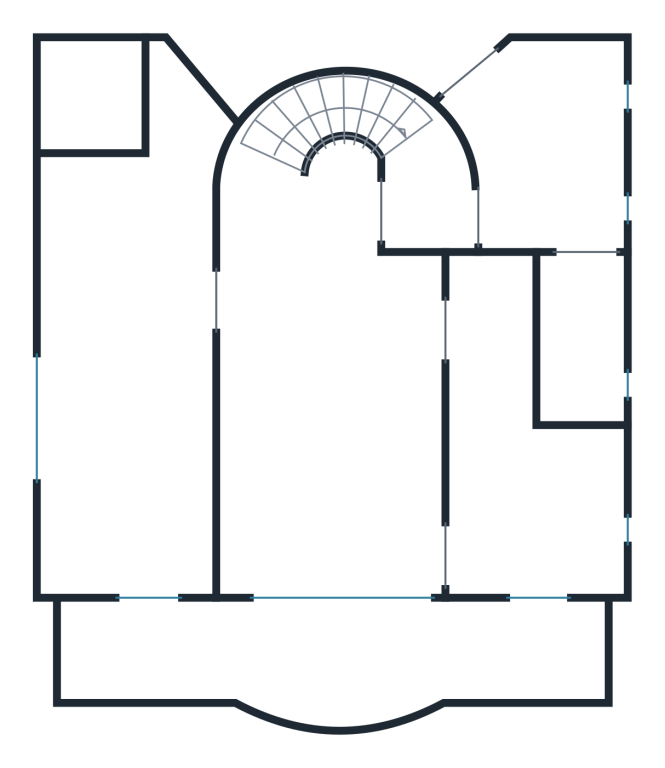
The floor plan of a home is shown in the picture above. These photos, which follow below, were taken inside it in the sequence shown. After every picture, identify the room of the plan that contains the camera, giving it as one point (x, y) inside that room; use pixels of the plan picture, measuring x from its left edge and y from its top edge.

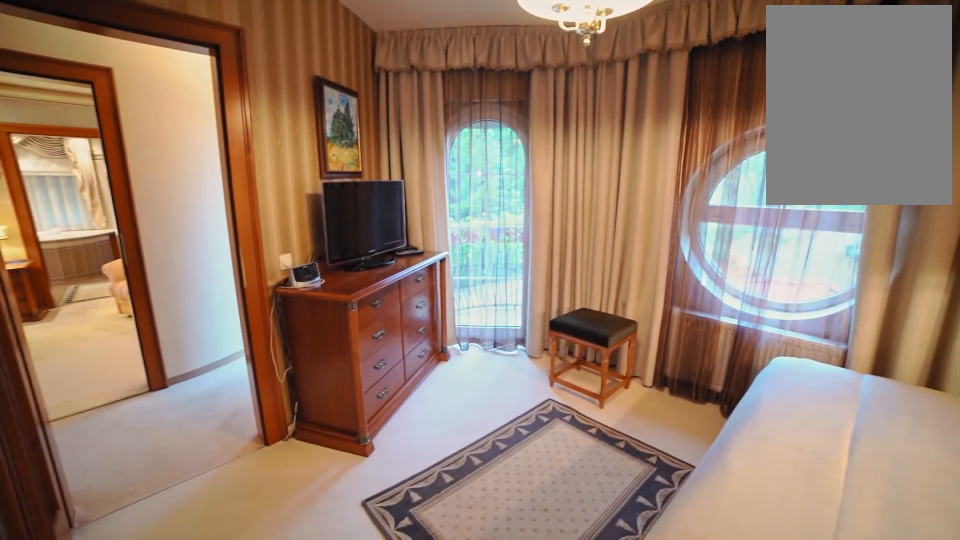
(595, 213)
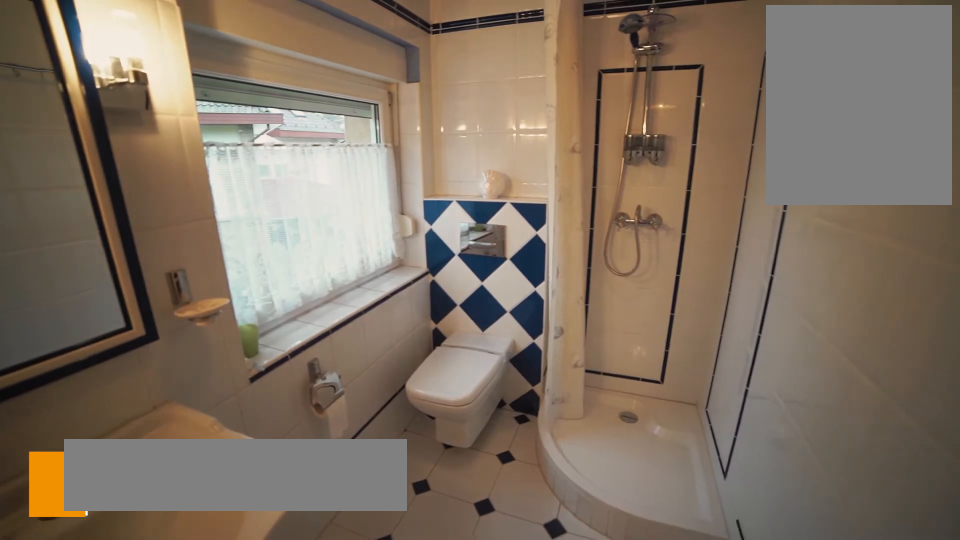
(574, 291)
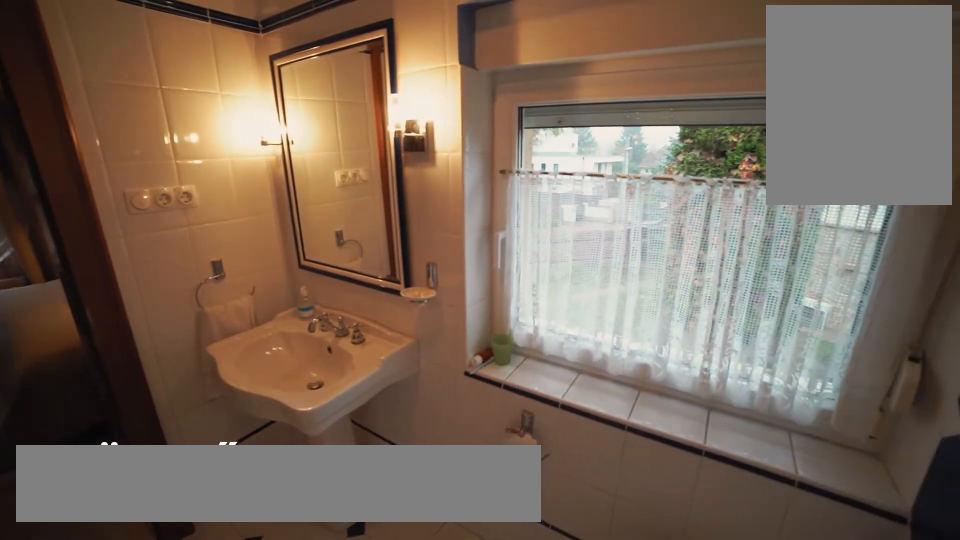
(585, 386)
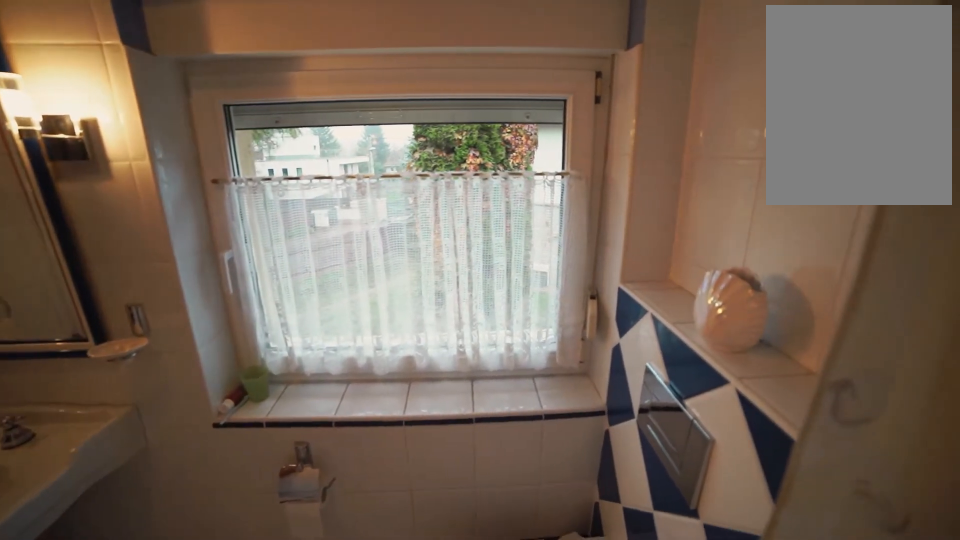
(585, 386)
